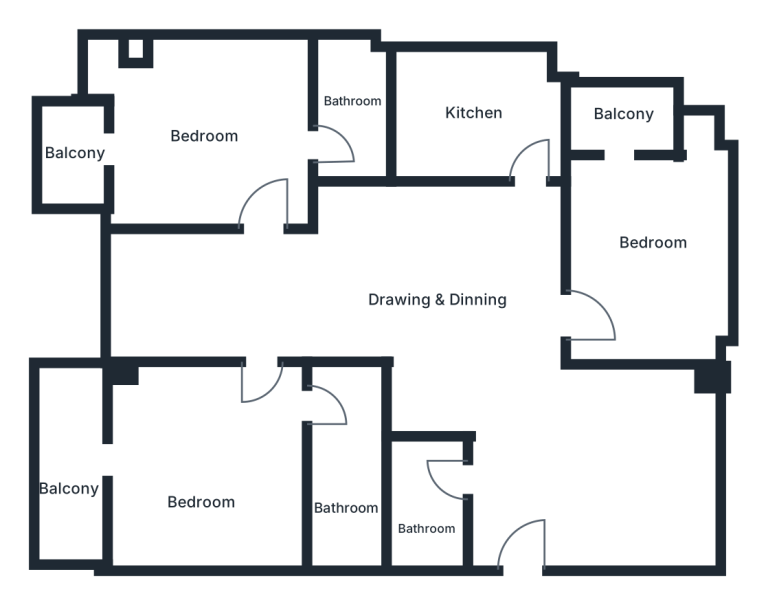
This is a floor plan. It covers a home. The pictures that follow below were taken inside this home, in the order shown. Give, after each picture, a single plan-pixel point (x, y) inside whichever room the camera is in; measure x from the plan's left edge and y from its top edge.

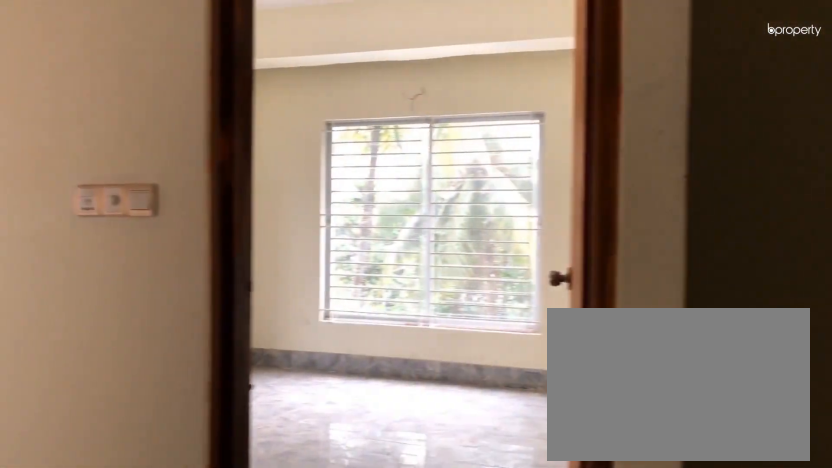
(438, 308)
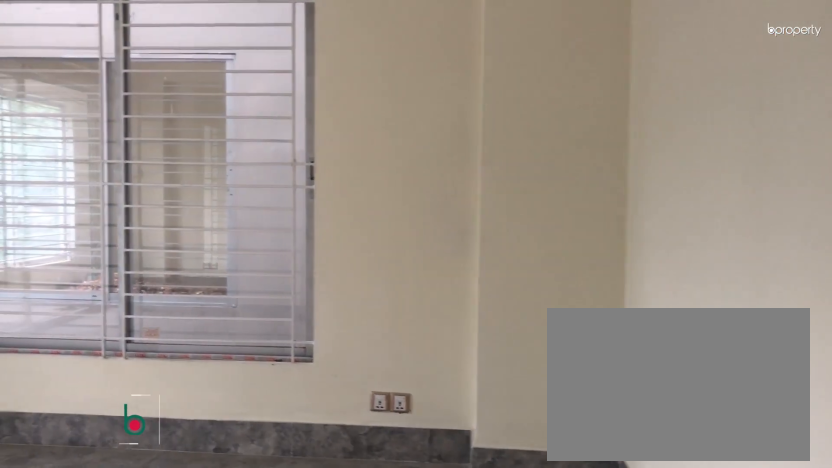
(644, 238)
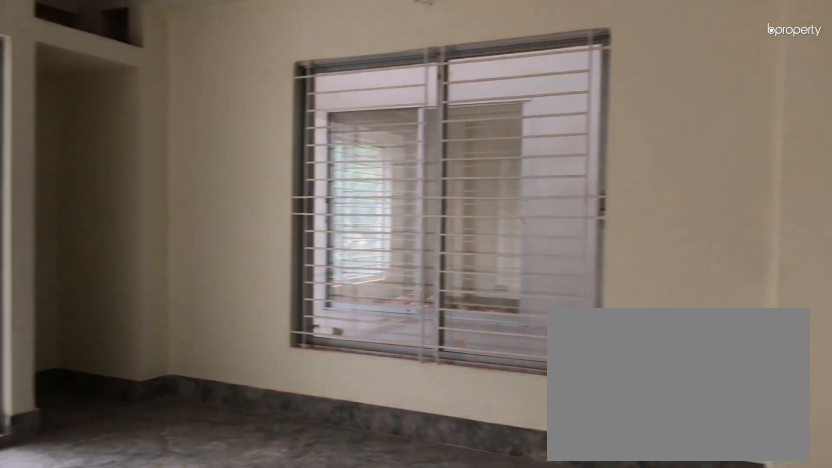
(644, 238)
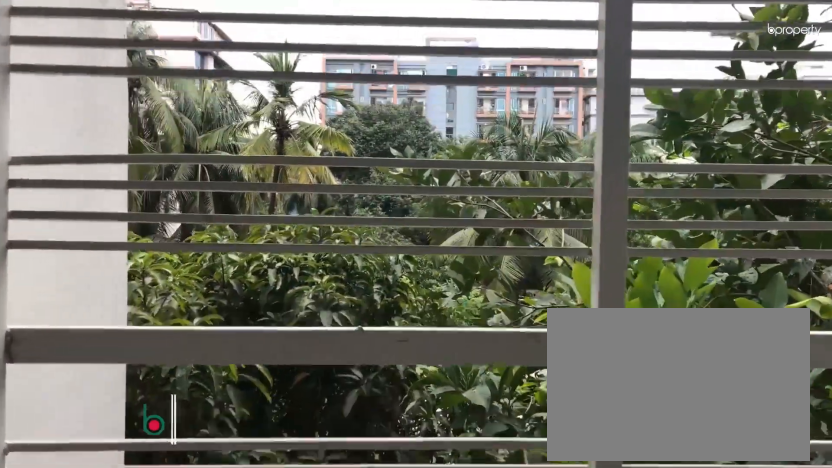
(622, 120)
